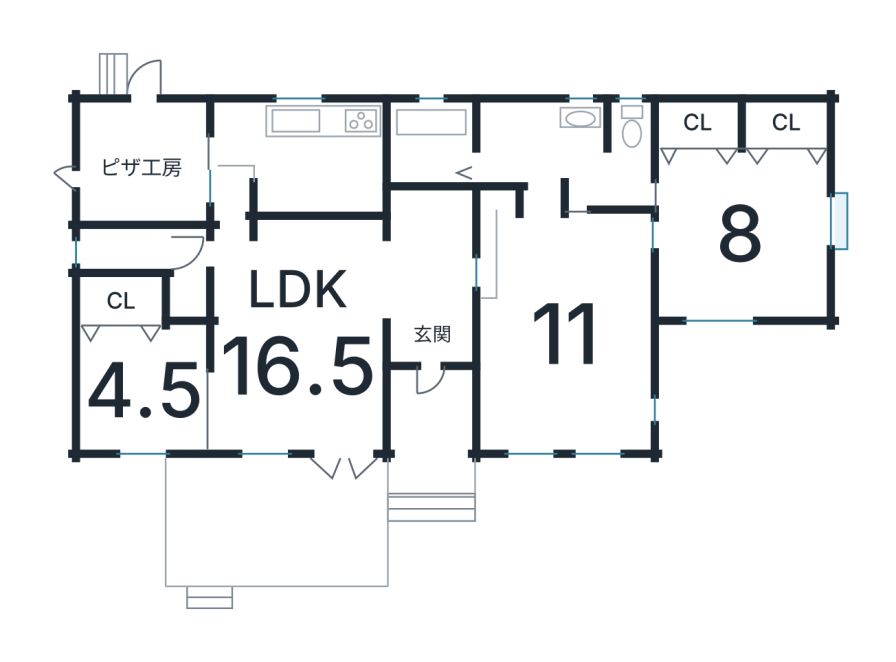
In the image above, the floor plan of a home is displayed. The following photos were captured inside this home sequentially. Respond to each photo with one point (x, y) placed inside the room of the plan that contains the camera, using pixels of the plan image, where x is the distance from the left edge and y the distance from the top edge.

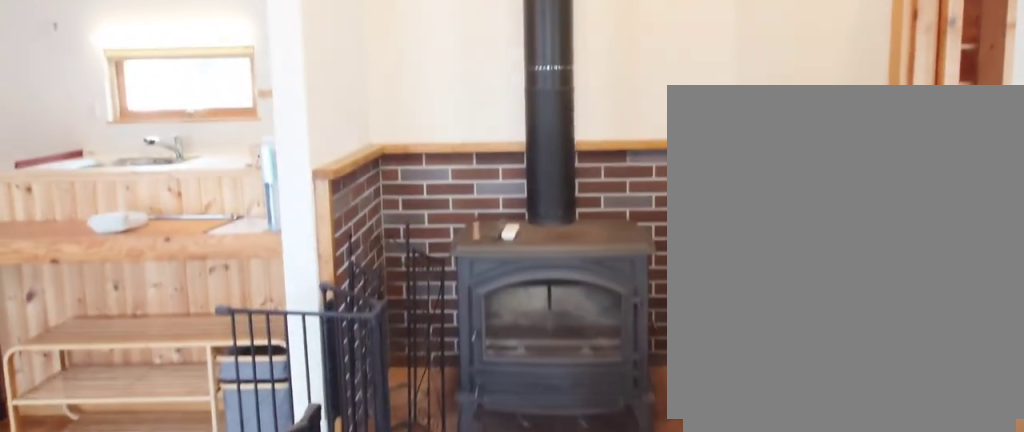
(424, 298)
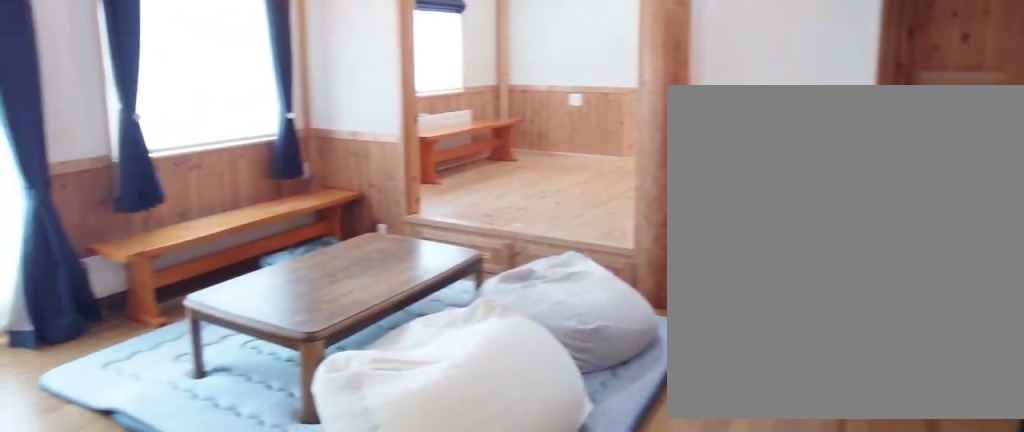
(292, 344)
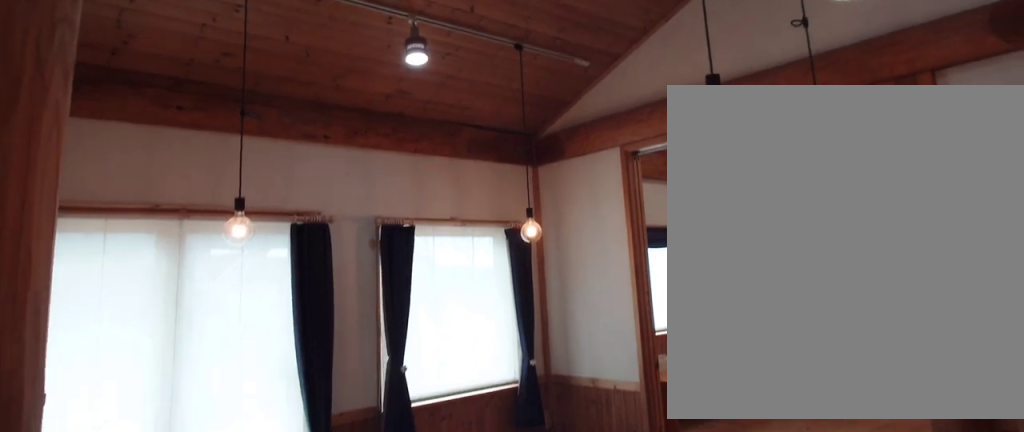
(292, 344)
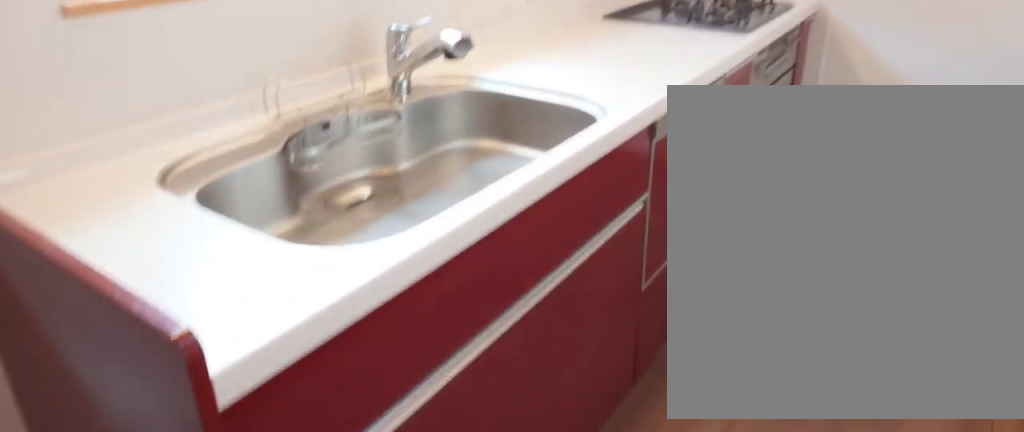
(301, 168)
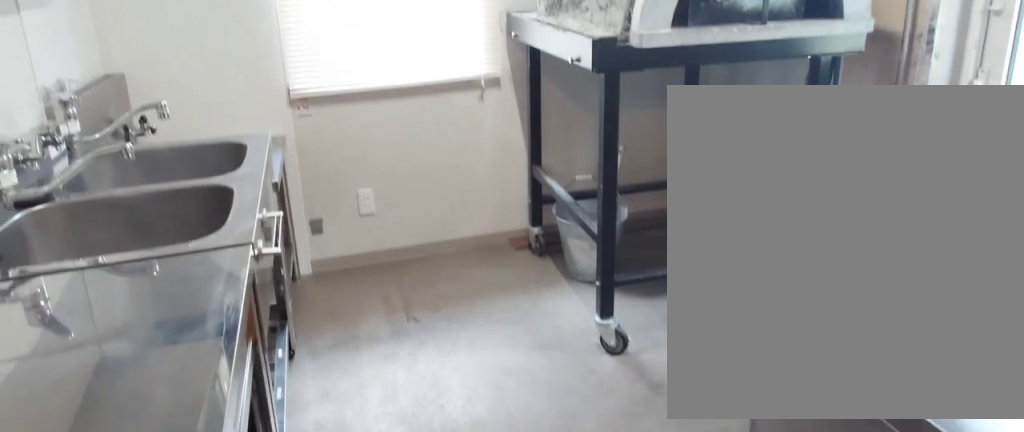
(134, 170)
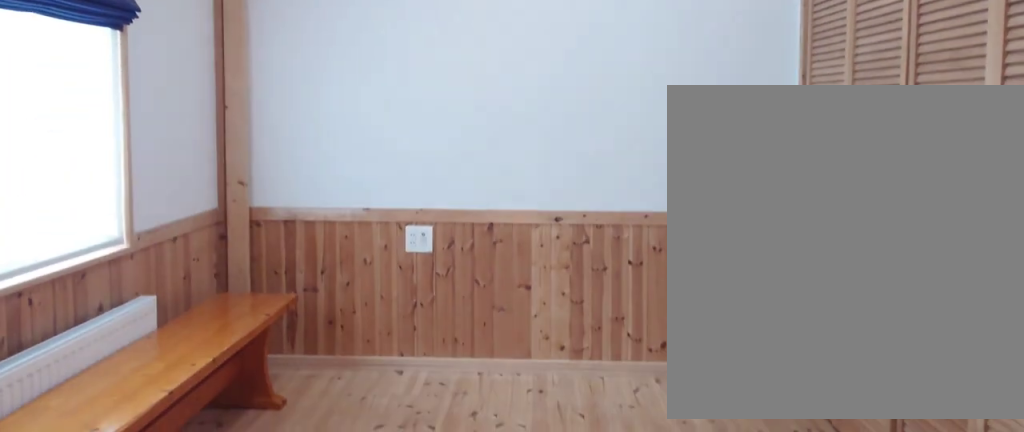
(134, 396)
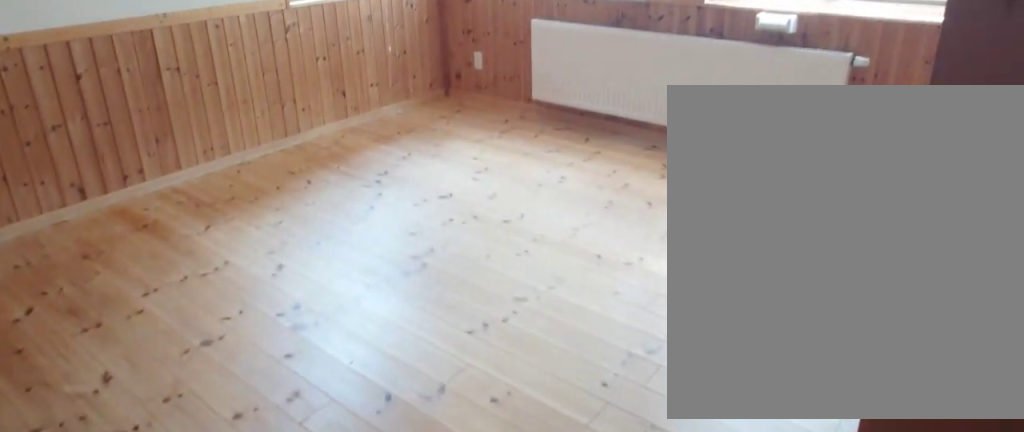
(561, 343)
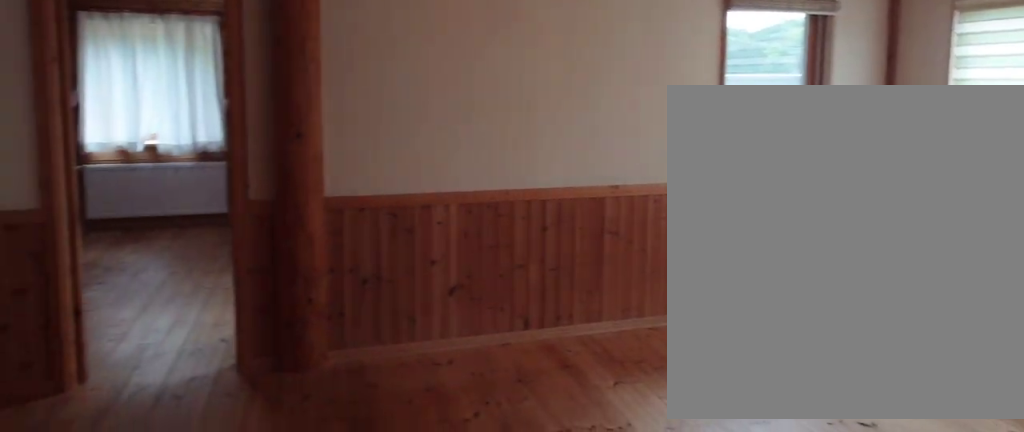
(561, 343)
